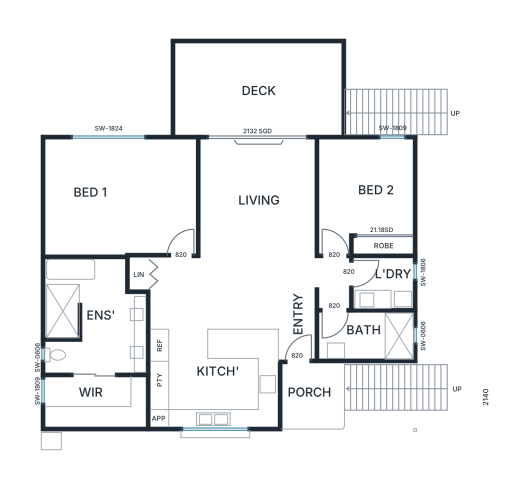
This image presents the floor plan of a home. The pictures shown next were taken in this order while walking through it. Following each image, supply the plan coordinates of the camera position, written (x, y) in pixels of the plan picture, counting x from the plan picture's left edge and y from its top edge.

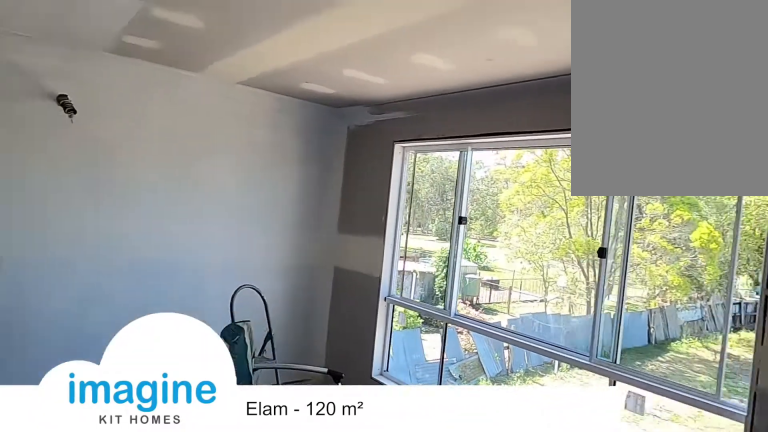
(166, 221)
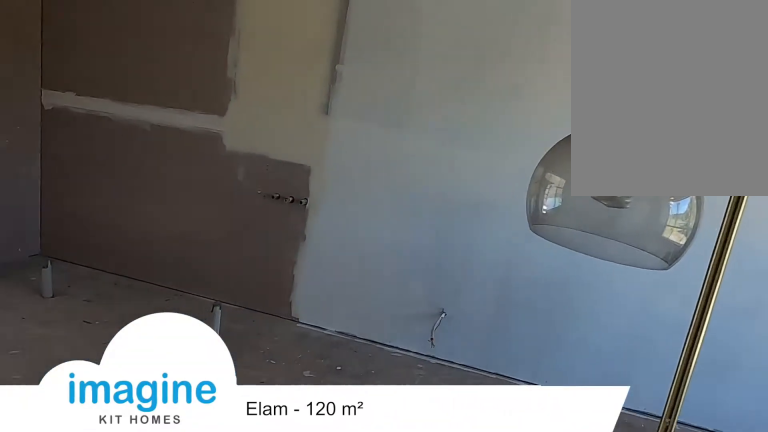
(133, 214)
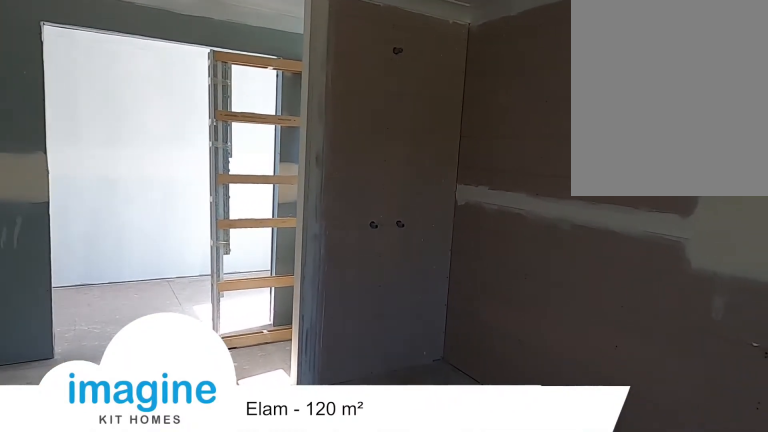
(92, 217)
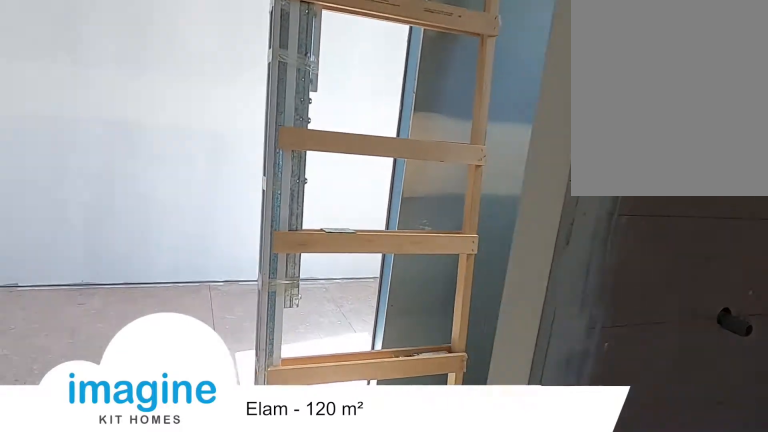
(94, 280)
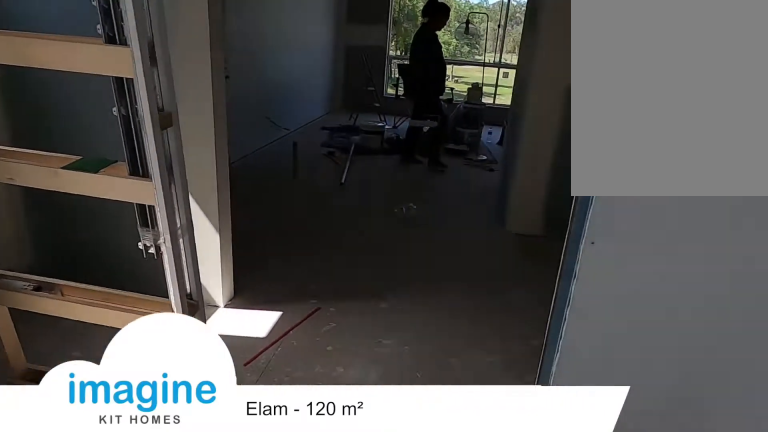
(99, 341)
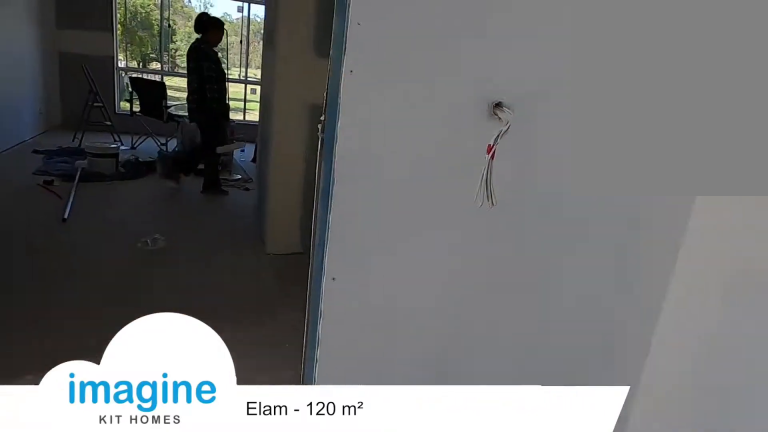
(98, 340)
